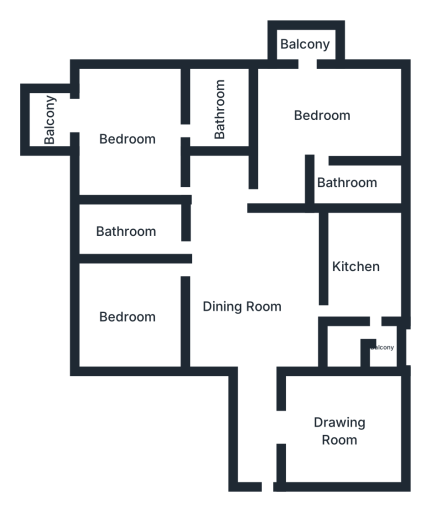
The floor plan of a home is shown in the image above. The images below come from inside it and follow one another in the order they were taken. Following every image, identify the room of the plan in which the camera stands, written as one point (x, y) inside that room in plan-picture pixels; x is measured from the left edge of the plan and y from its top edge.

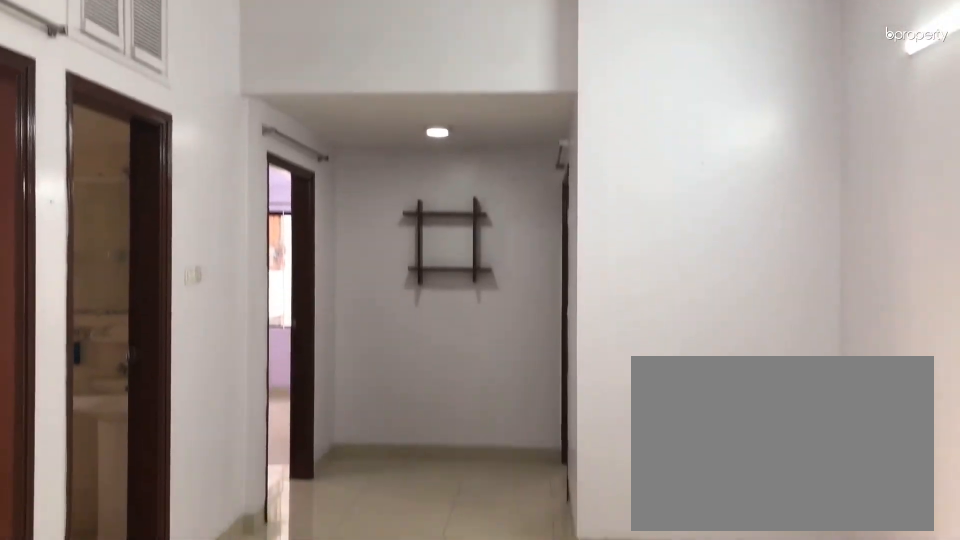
(241, 308)
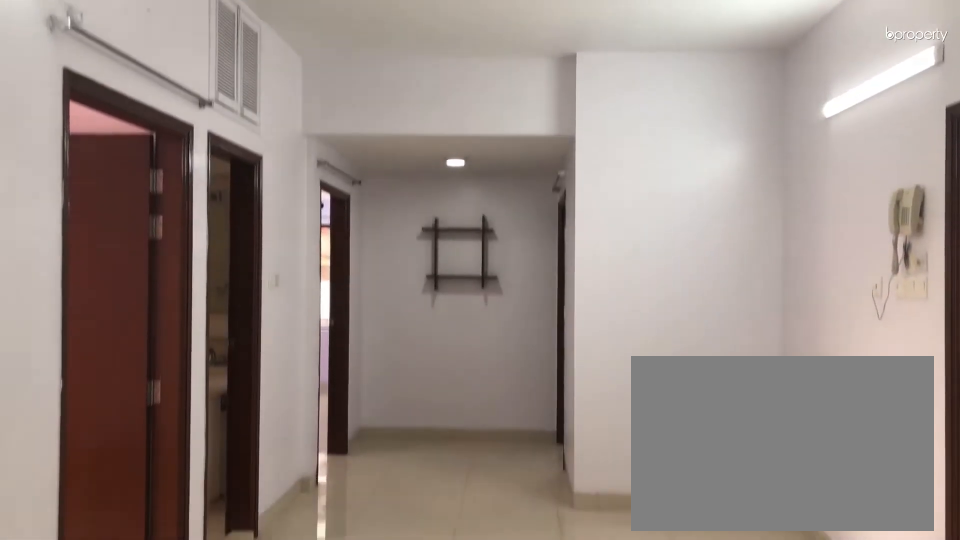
(241, 309)
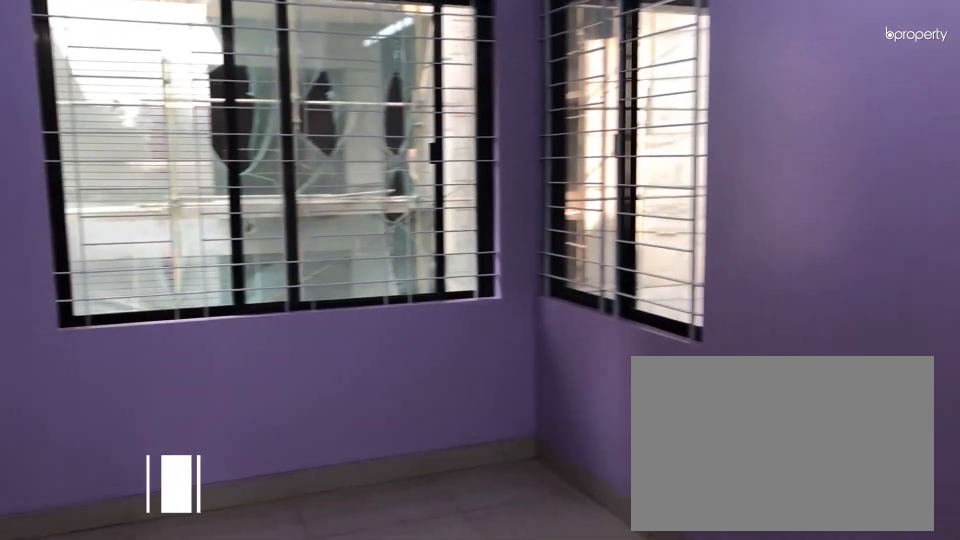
(341, 430)
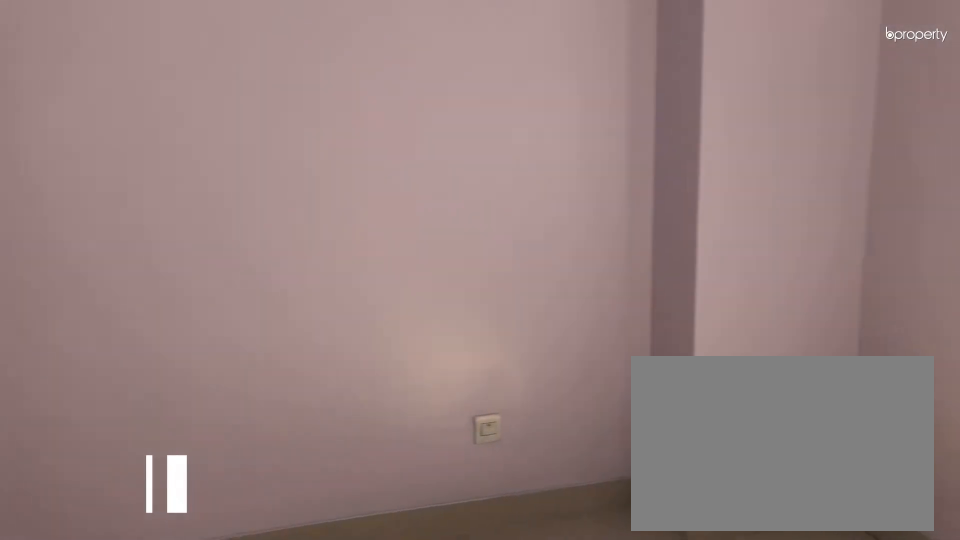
(125, 315)
